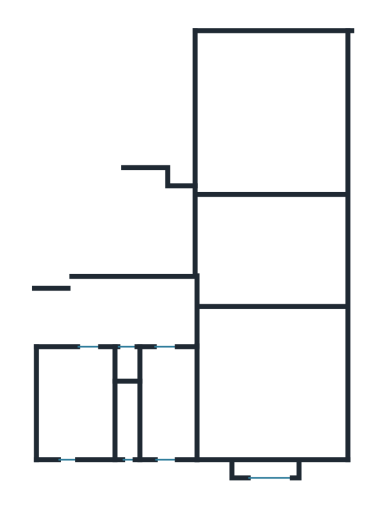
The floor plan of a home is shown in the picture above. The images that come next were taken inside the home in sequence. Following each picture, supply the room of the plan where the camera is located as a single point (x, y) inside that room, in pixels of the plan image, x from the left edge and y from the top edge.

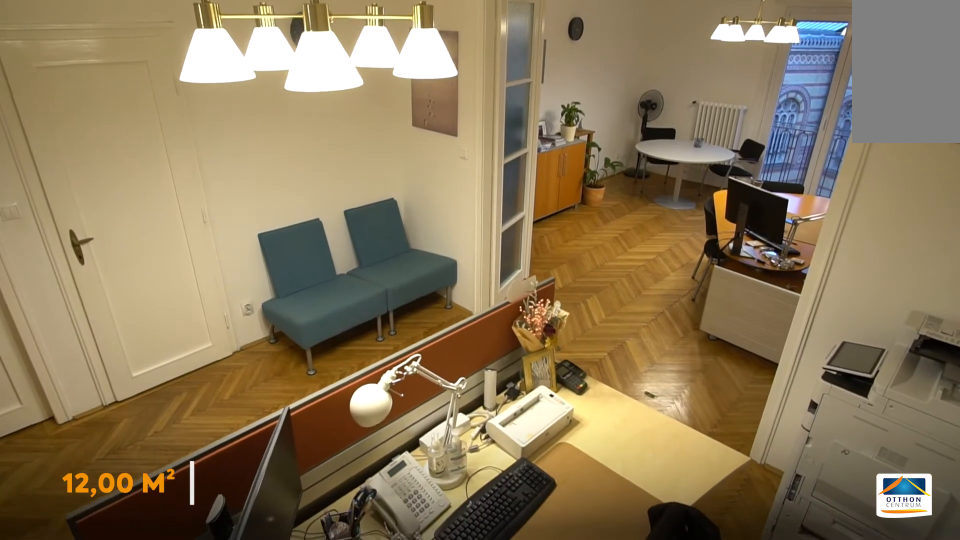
(270, 253)
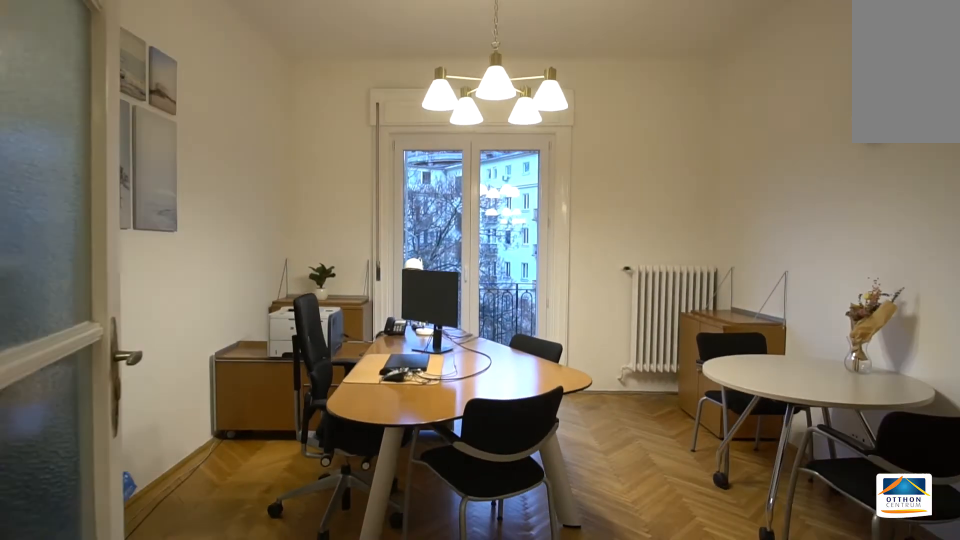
(269, 253)
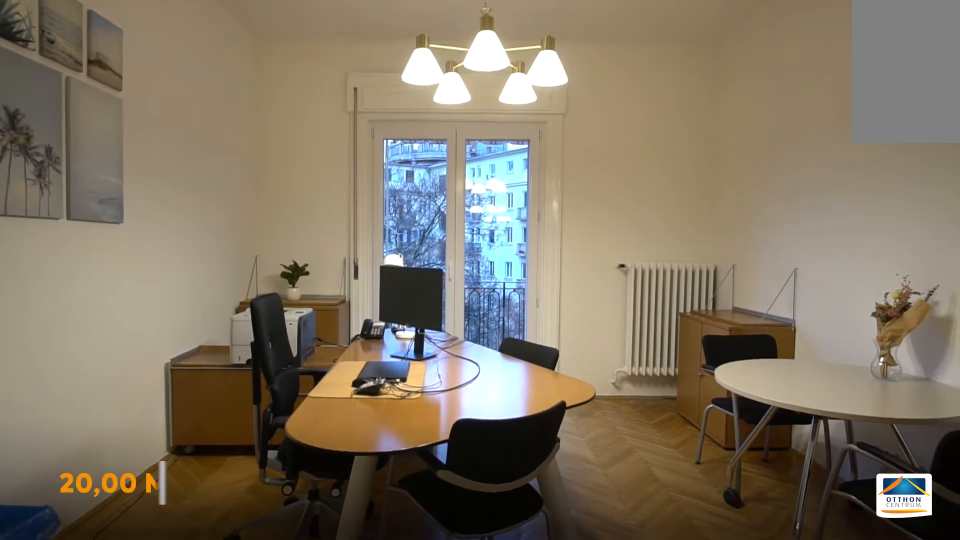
(276, 391)
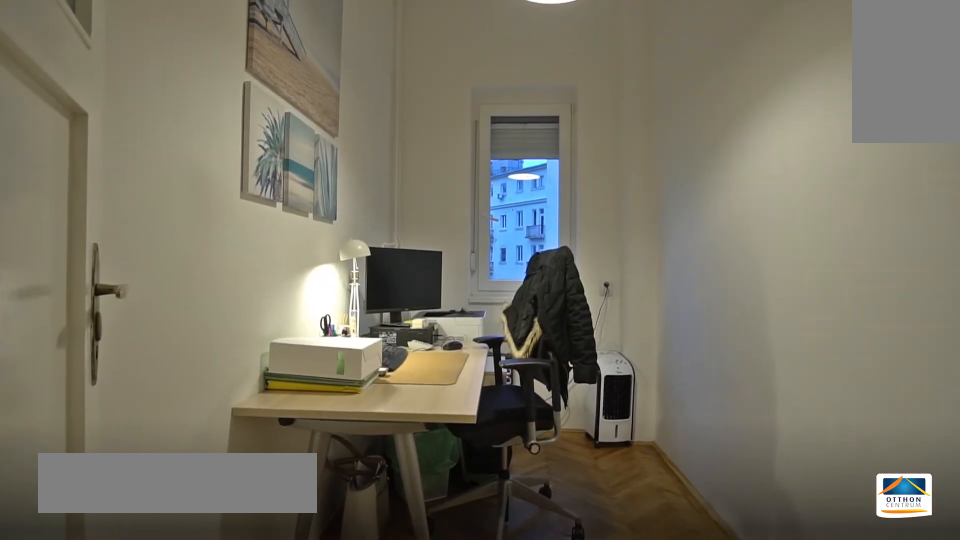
(170, 406)
